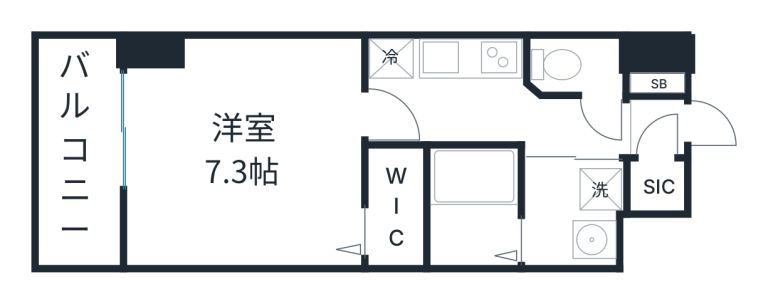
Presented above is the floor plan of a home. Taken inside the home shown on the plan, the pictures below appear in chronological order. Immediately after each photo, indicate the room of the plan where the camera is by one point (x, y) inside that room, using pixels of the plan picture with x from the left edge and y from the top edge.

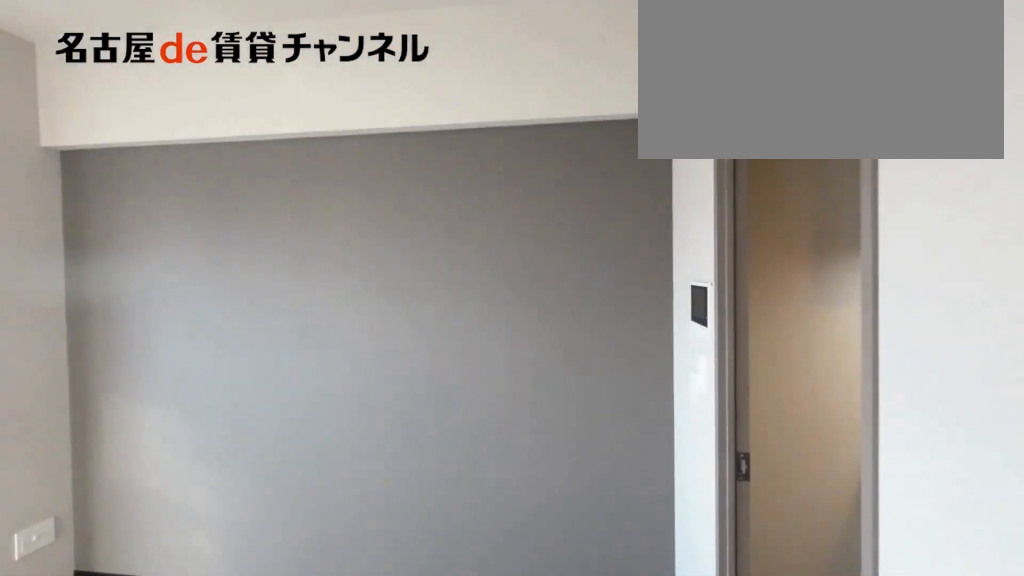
(246, 155)
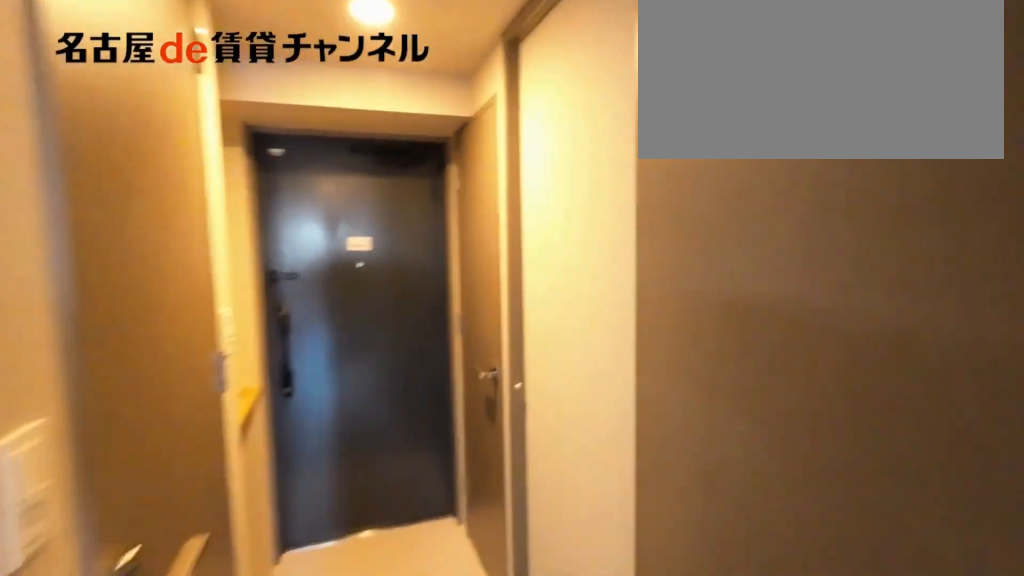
(494, 116)
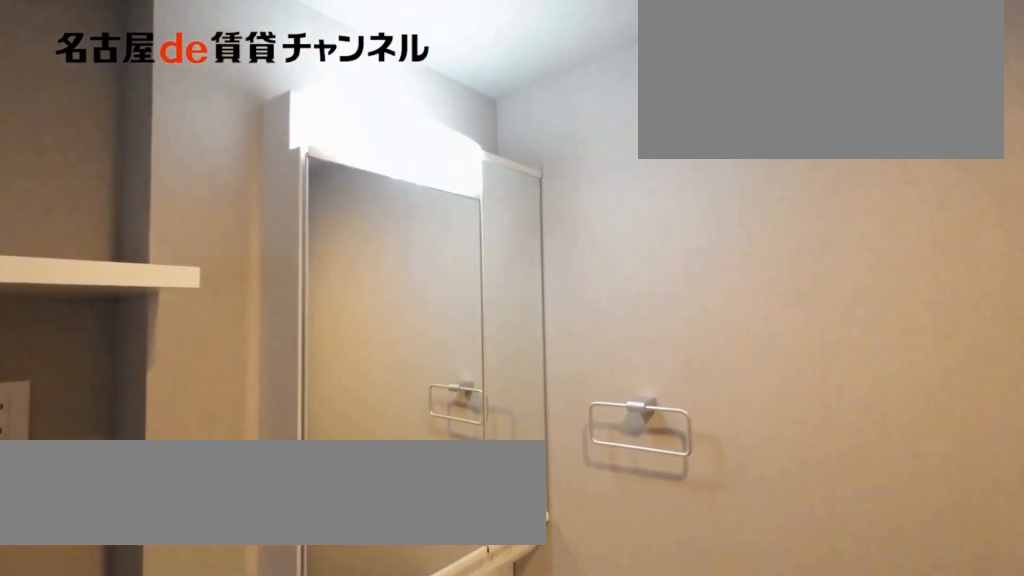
(574, 214)
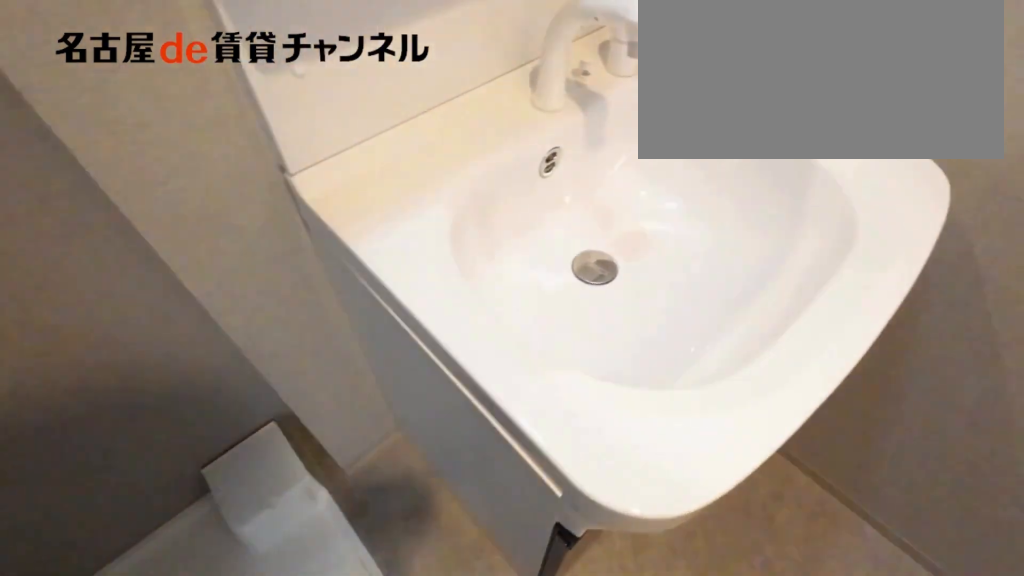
(574, 214)
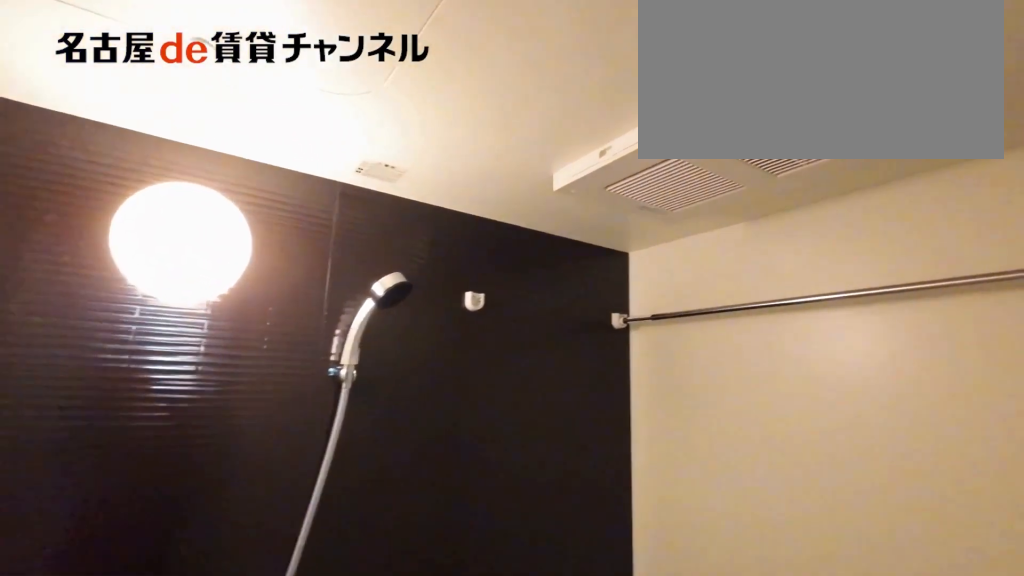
(473, 208)
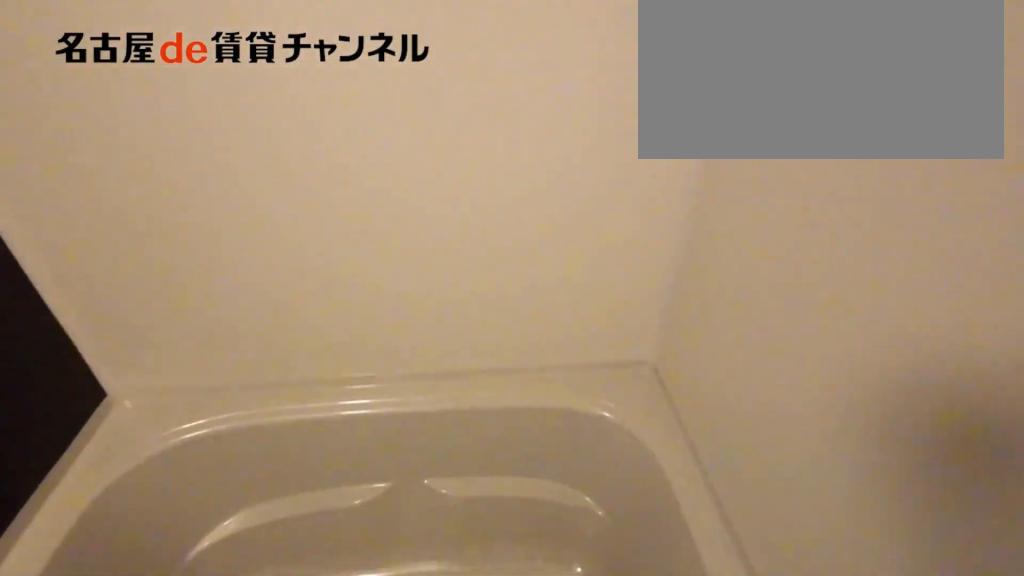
(473, 208)
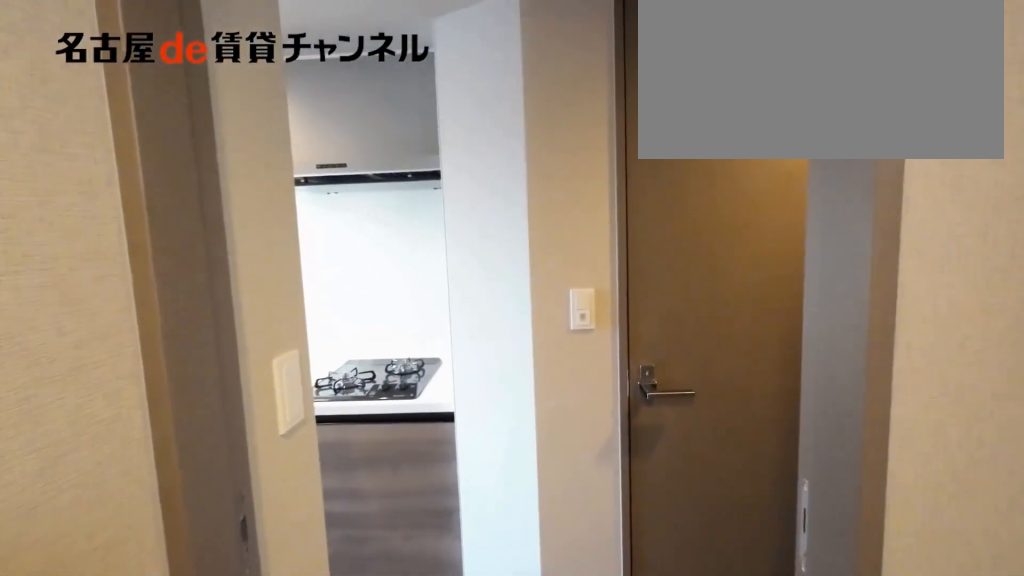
(494, 116)
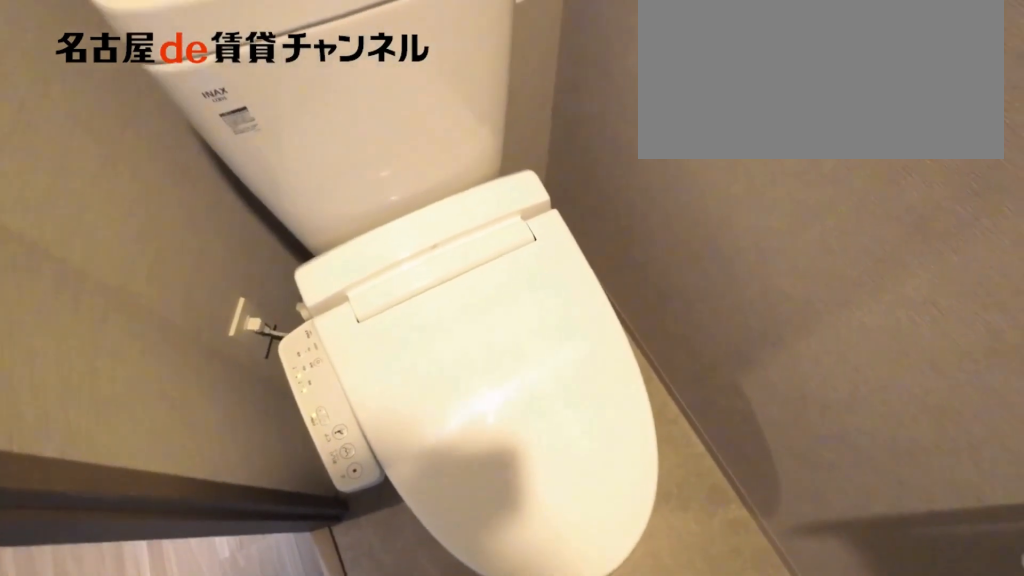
(575, 64)
